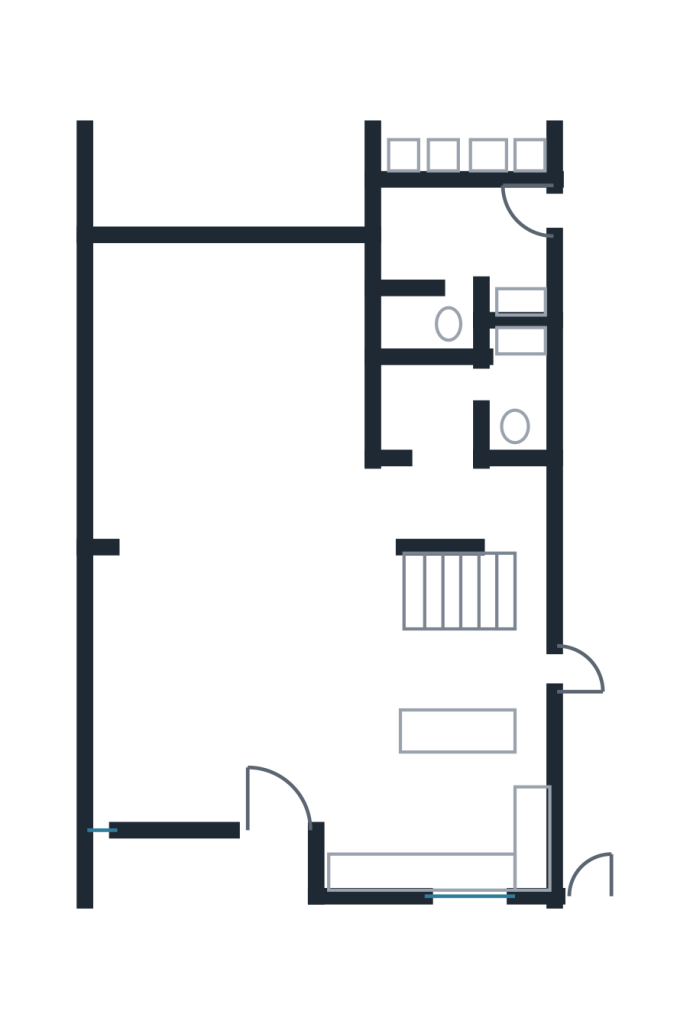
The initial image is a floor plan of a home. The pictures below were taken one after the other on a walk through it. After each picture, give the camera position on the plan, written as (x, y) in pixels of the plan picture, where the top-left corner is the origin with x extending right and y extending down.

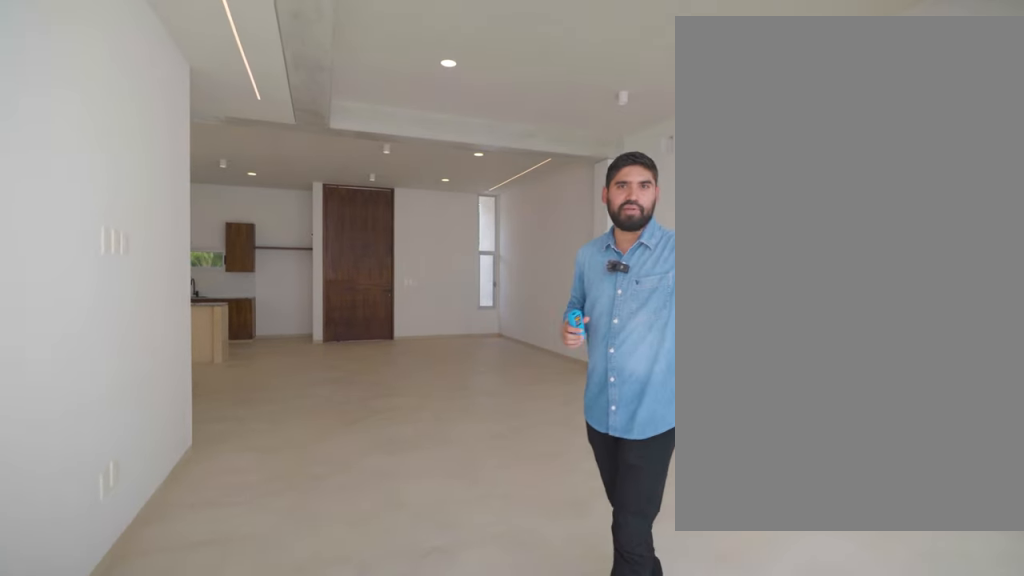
(206, 287)
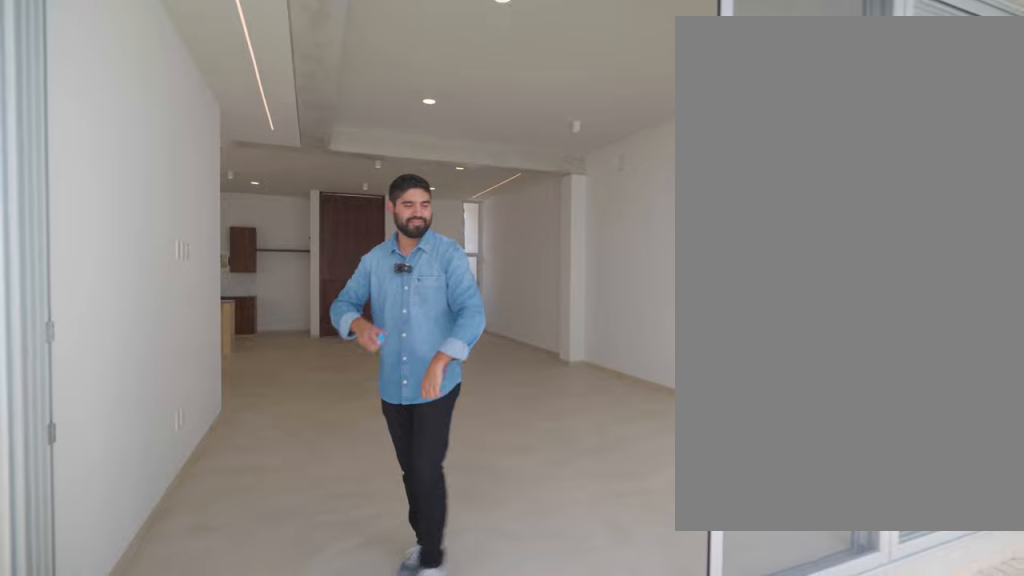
(241, 285)
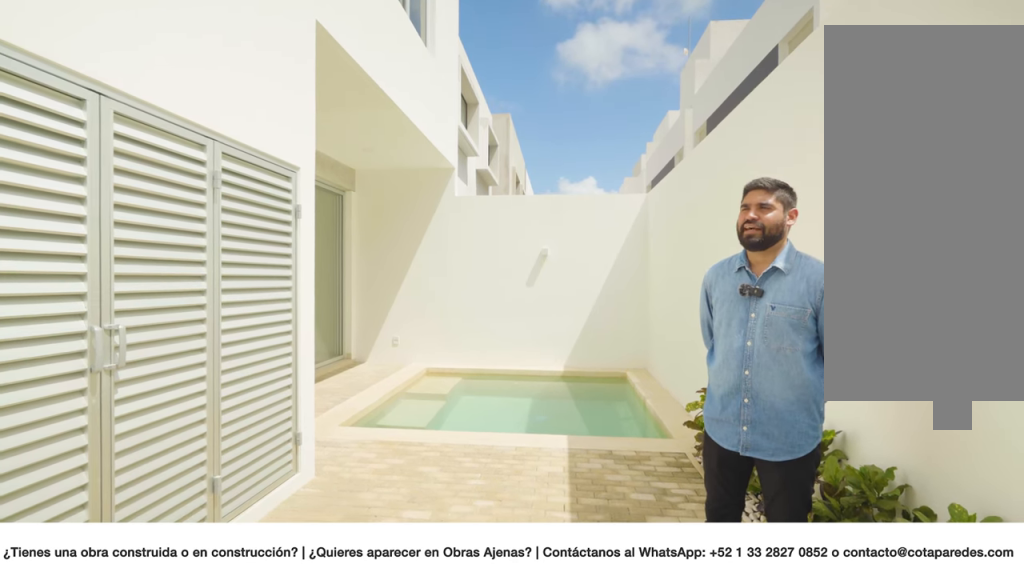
(587, 110)
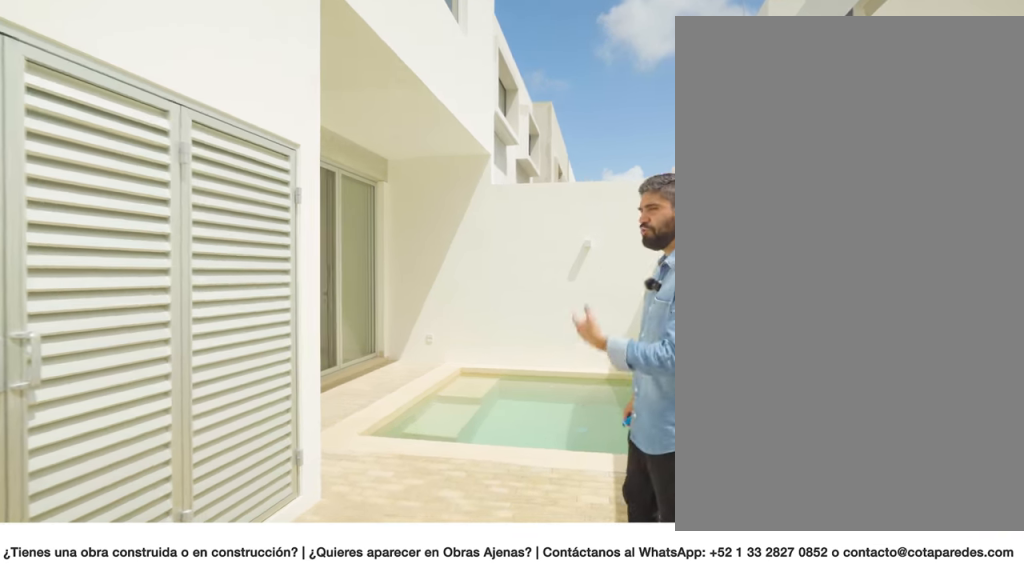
(587, 110)
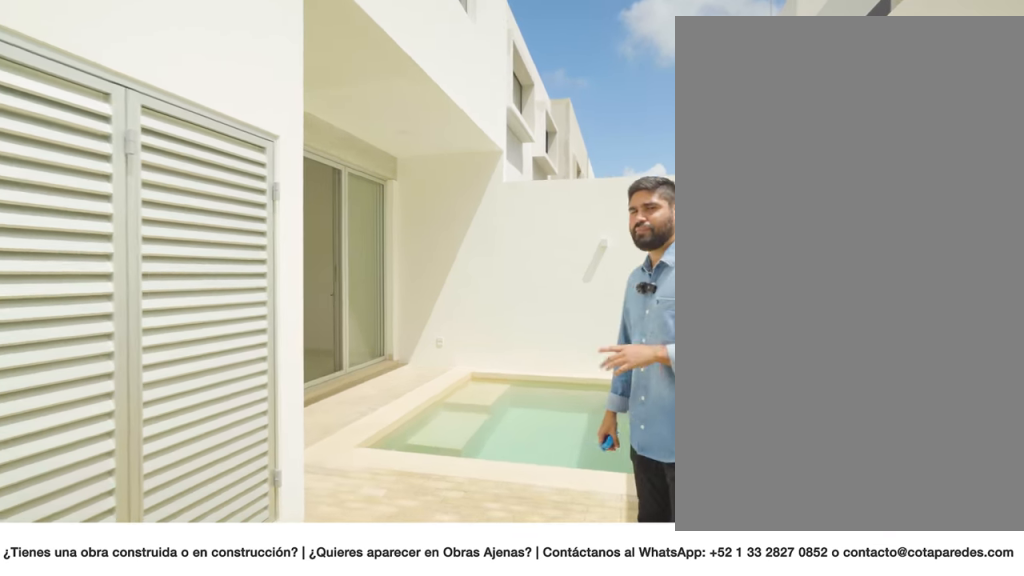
(587, 110)
